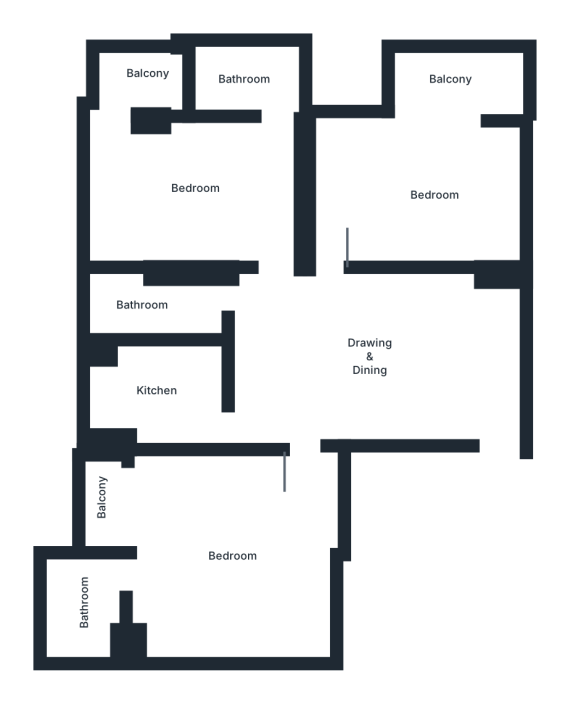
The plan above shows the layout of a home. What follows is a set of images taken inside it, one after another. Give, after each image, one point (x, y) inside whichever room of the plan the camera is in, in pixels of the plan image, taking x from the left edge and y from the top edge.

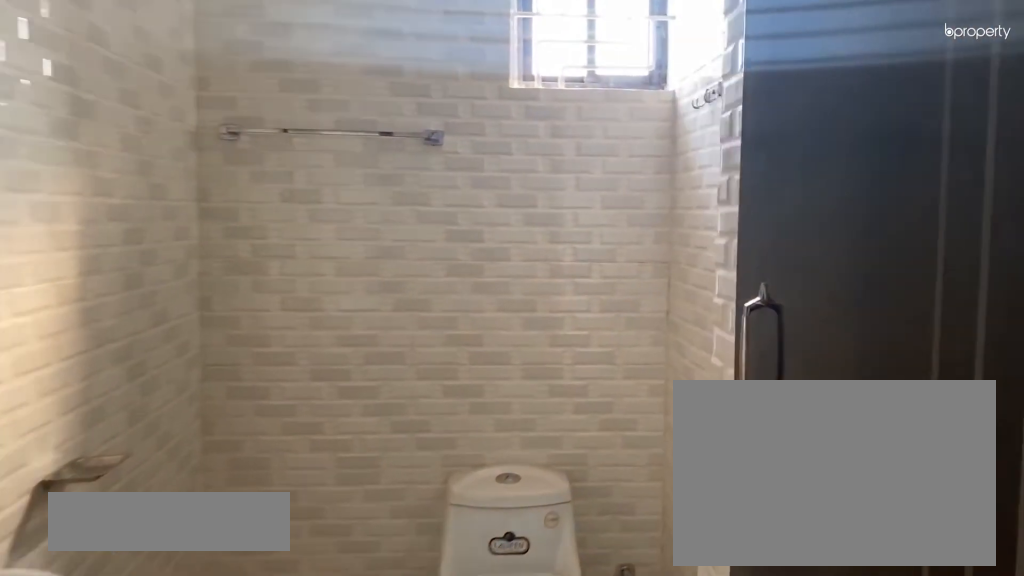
(156, 304)
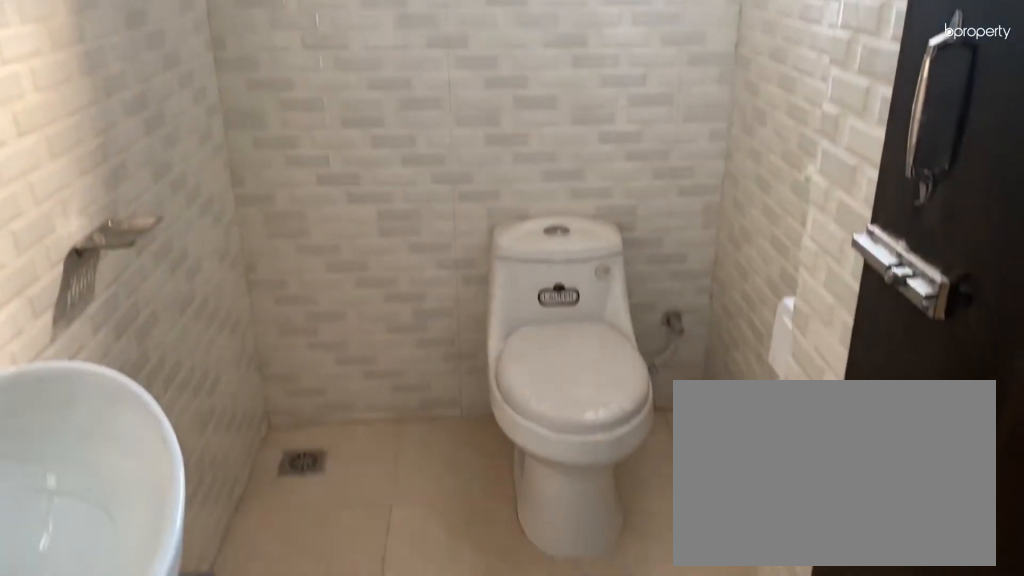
(156, 304)
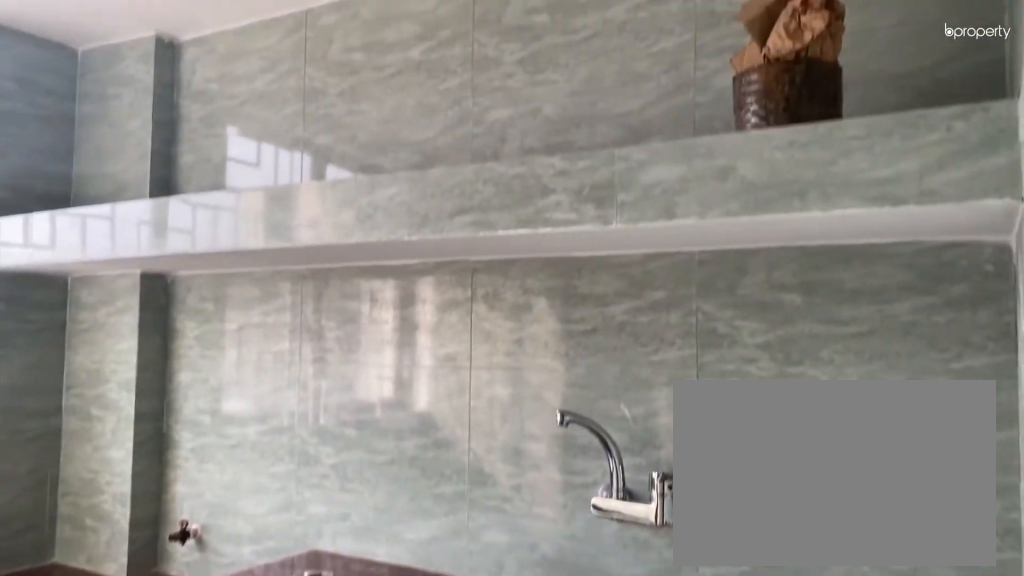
(155, 385)
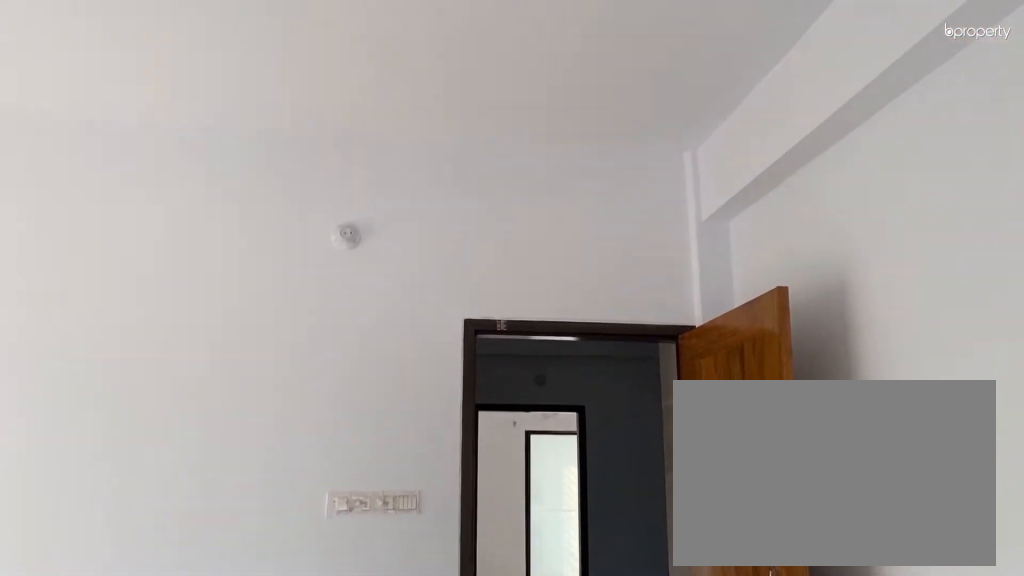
(235, 558)
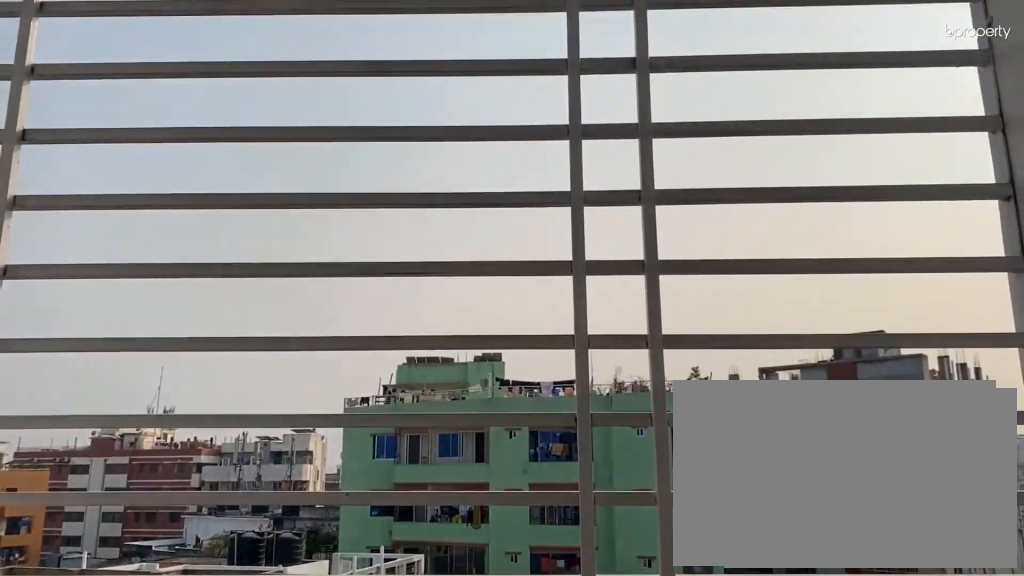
(103, 494)
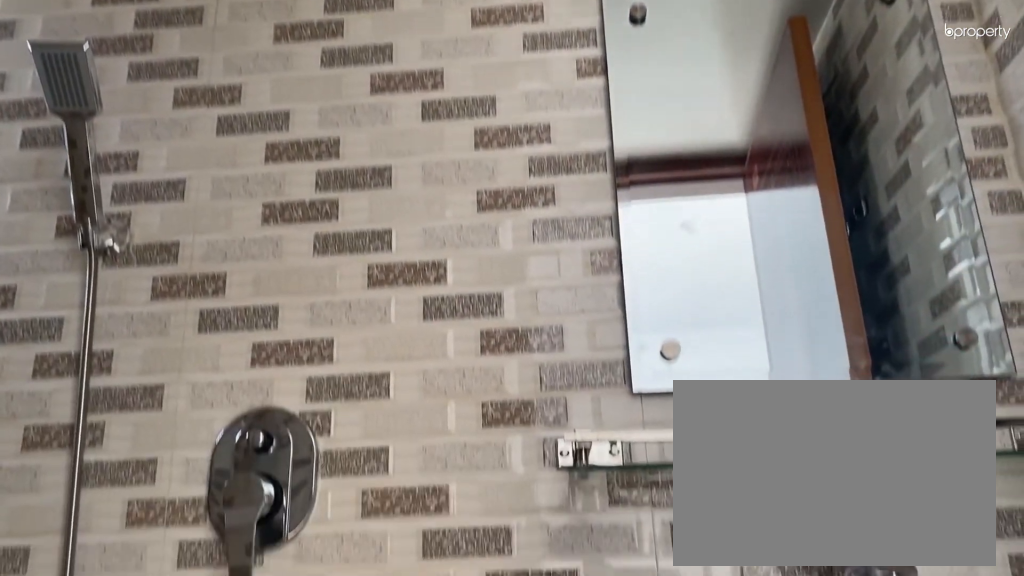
(83, 593)
